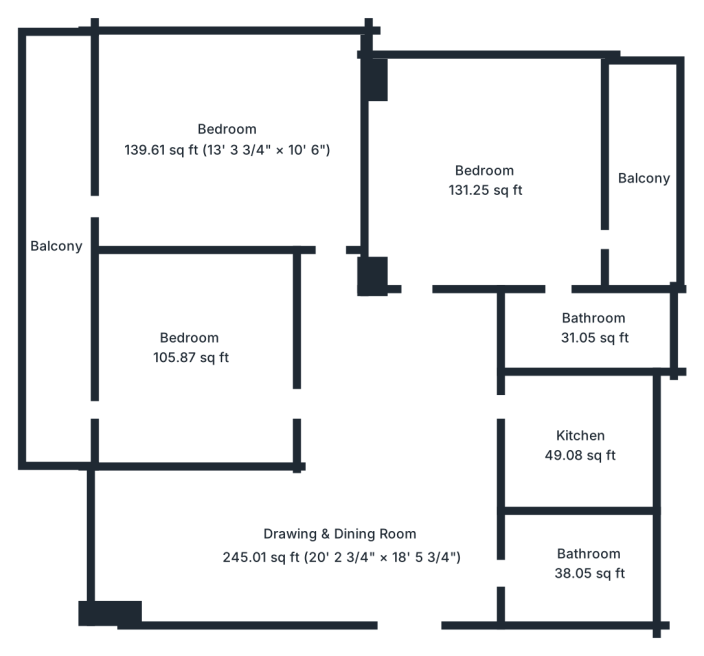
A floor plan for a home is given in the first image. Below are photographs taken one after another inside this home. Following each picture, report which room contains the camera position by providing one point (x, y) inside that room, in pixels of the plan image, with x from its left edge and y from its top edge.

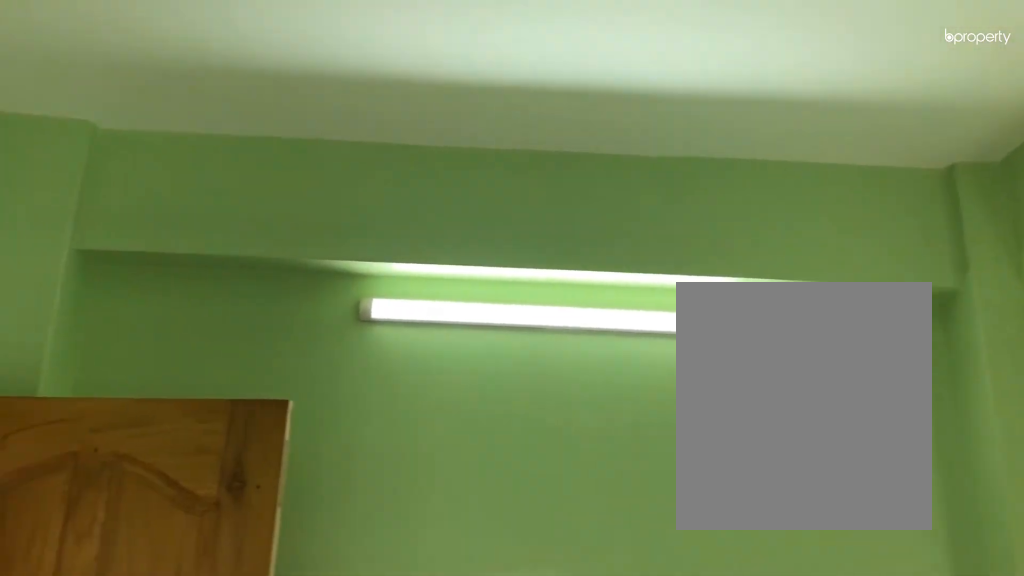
(485, 185)
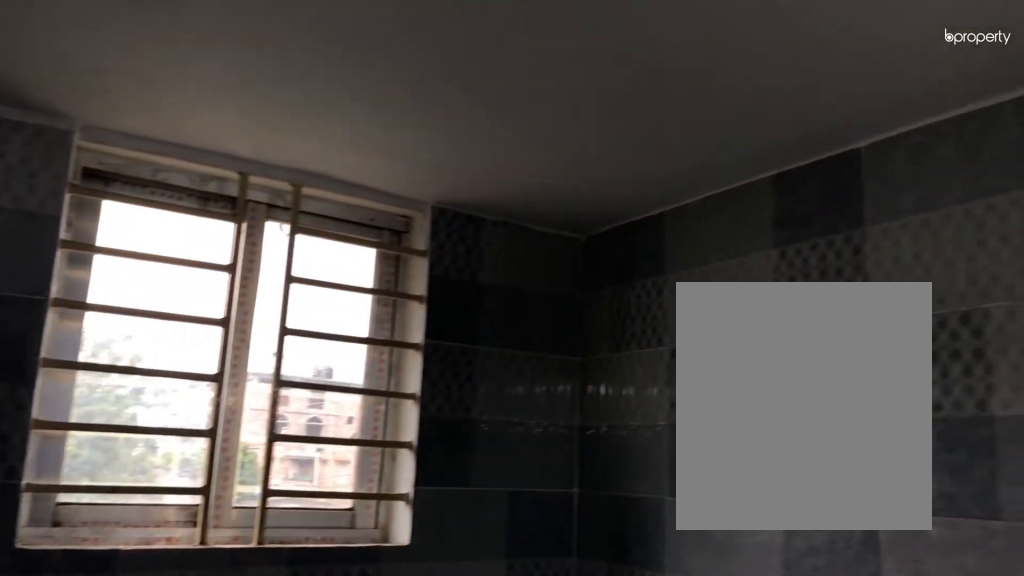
(589, 336)
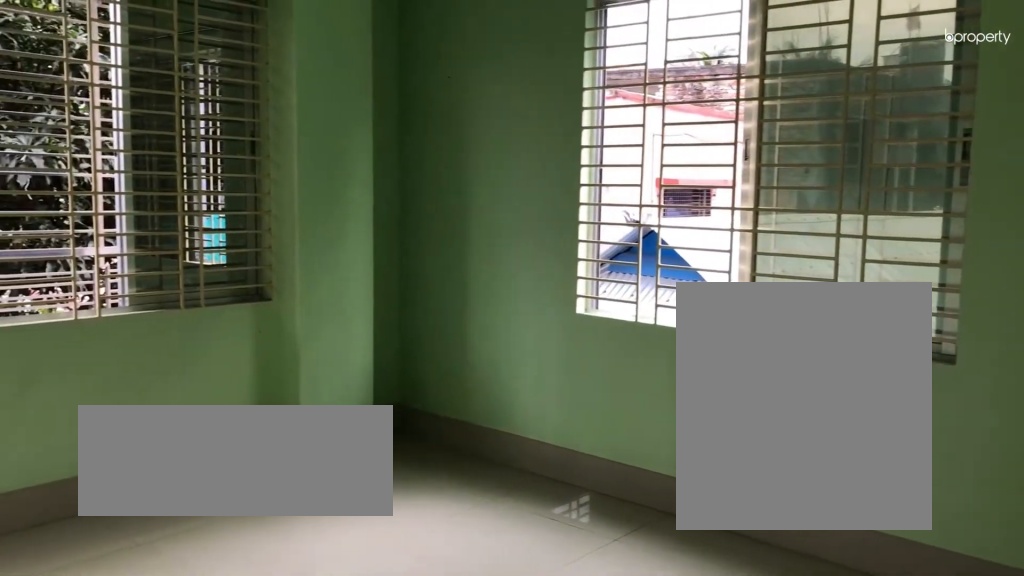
(227, 160)
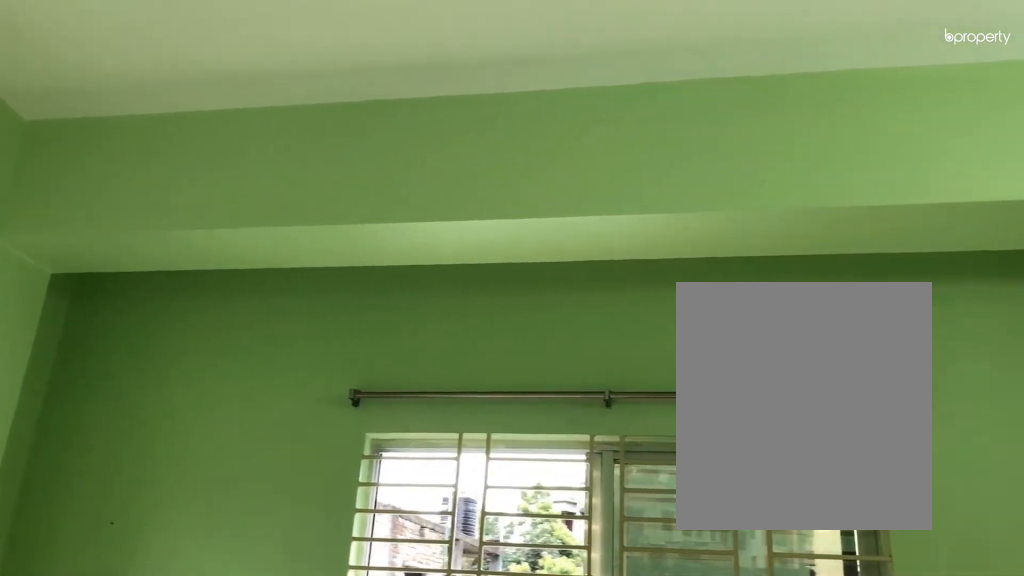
(227, 160)
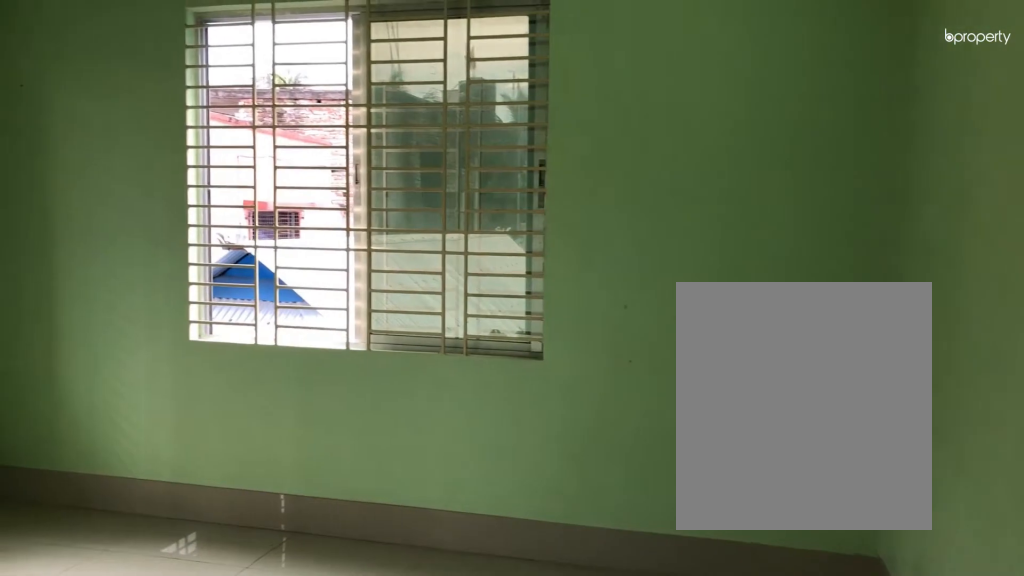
(227, 160)
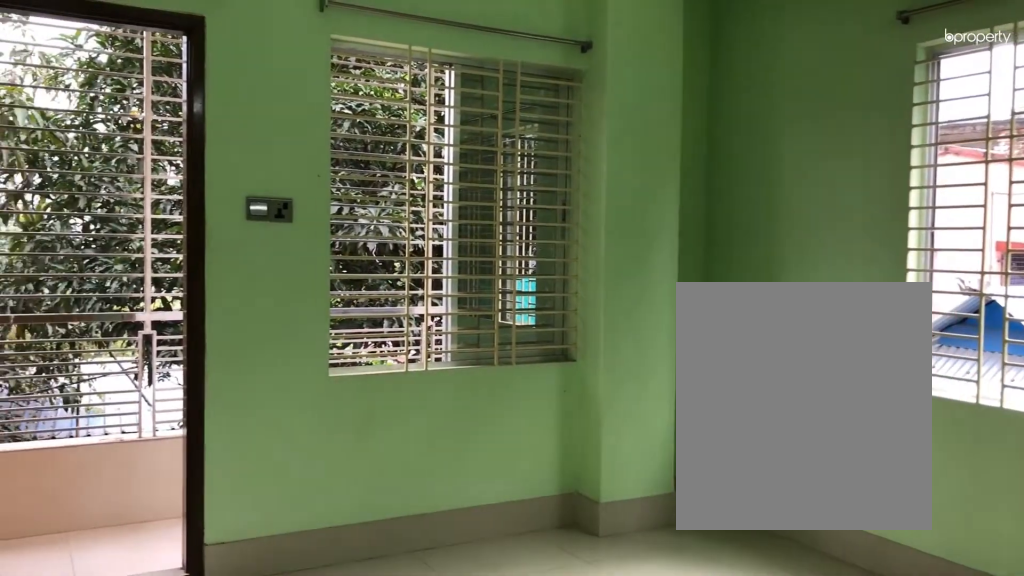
(227, 160)
